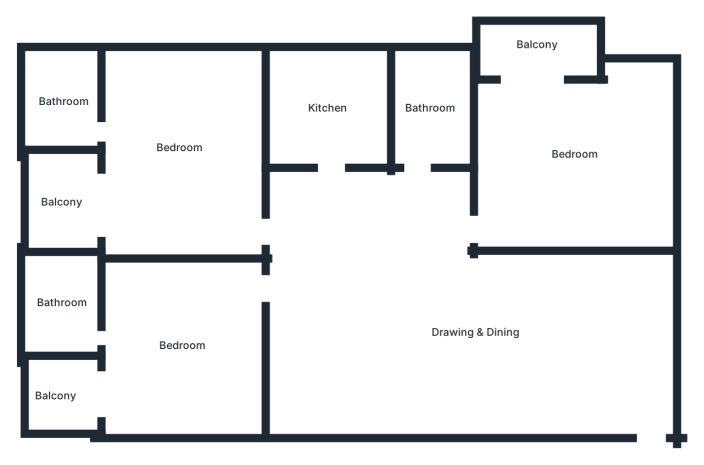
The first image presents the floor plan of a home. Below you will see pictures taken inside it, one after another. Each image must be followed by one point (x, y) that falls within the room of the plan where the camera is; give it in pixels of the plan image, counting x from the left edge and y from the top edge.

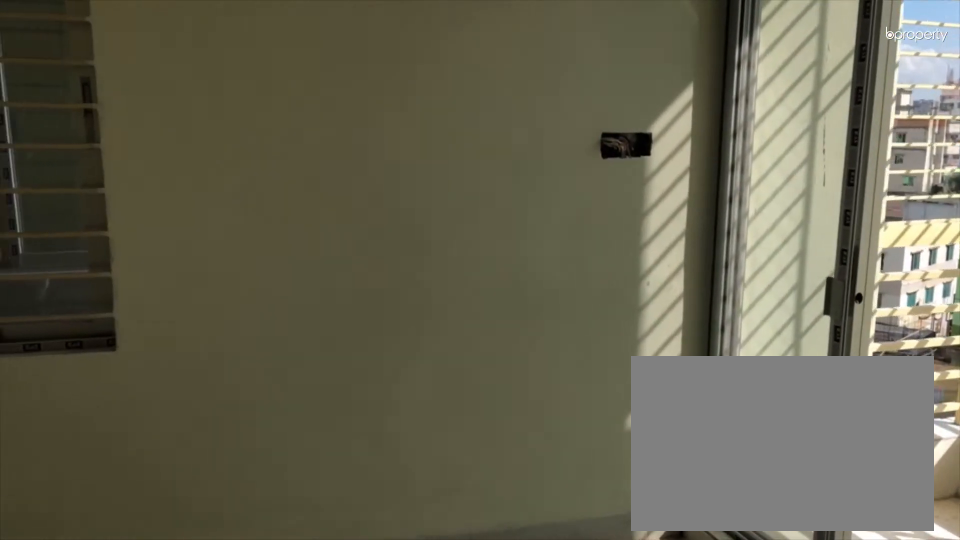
(181, 343)
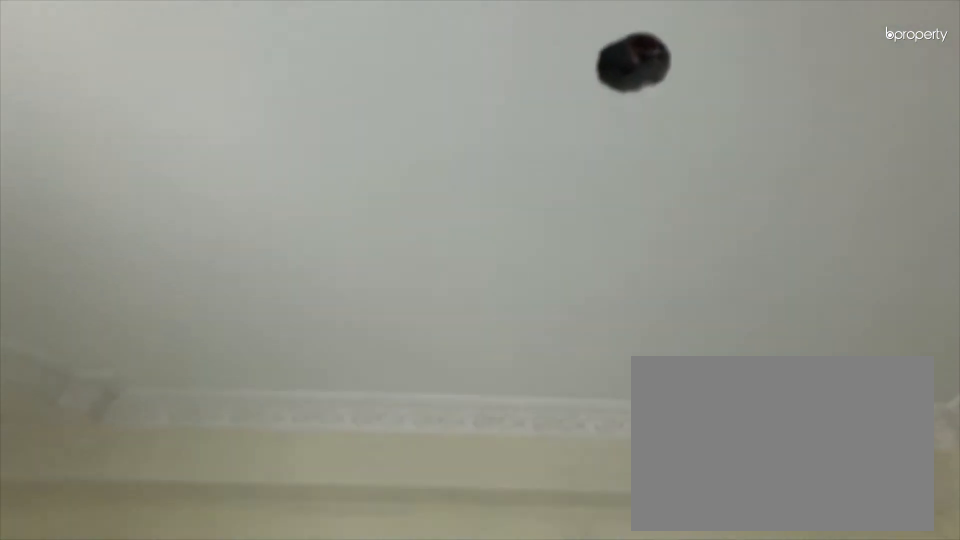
(181, 343)
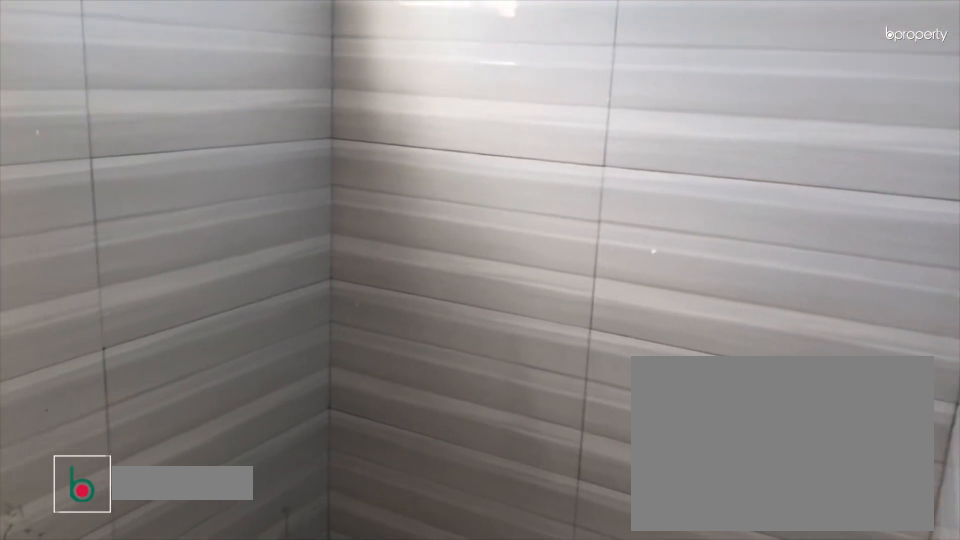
(65, 300)
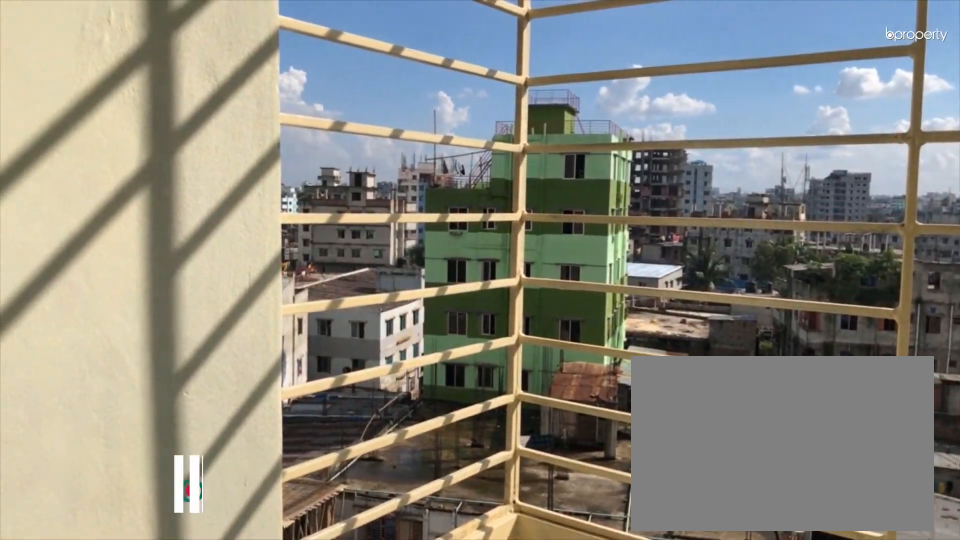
(55, 396)
